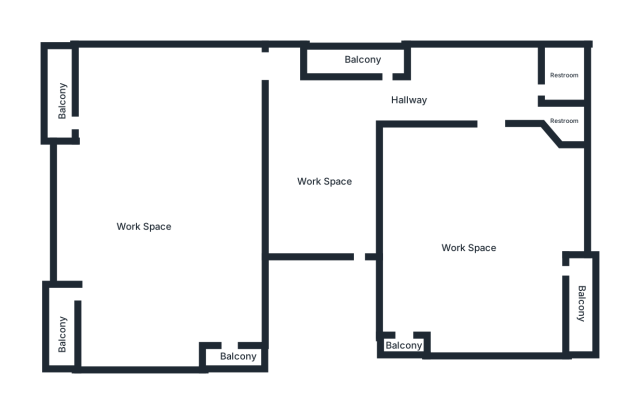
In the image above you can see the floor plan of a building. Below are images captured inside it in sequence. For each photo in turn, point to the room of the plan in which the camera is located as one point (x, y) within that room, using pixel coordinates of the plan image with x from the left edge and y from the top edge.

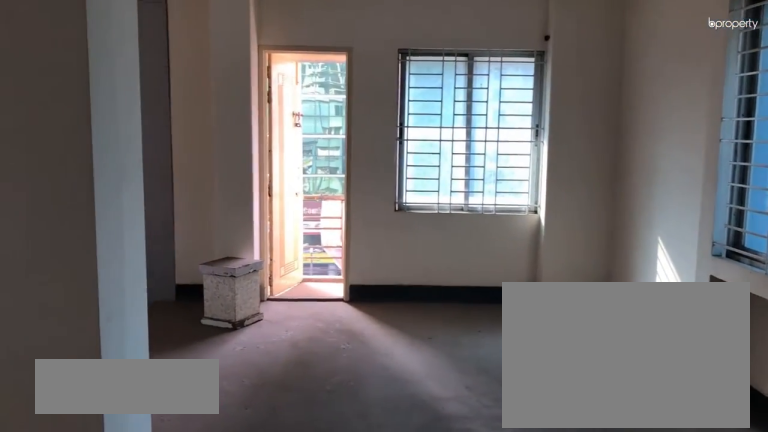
(143, 229)
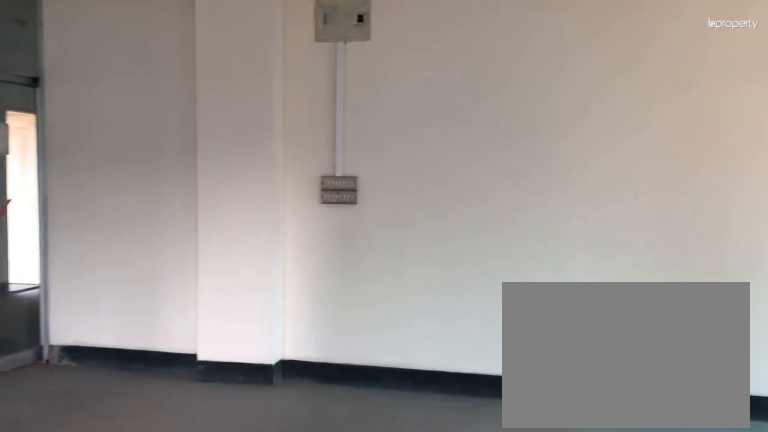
(144, 228)
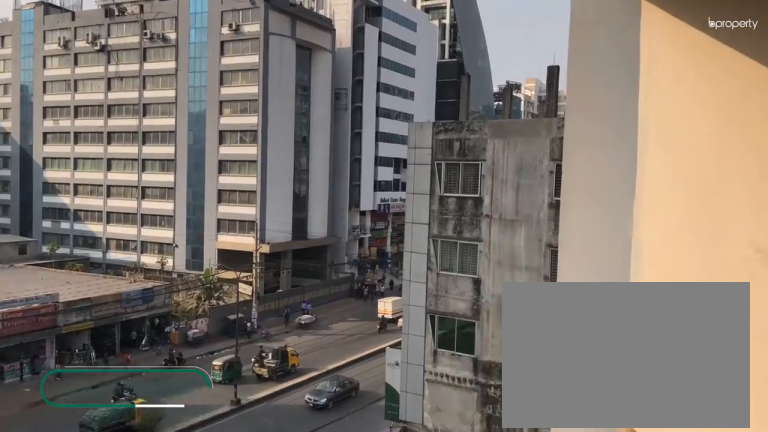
(59, 98)
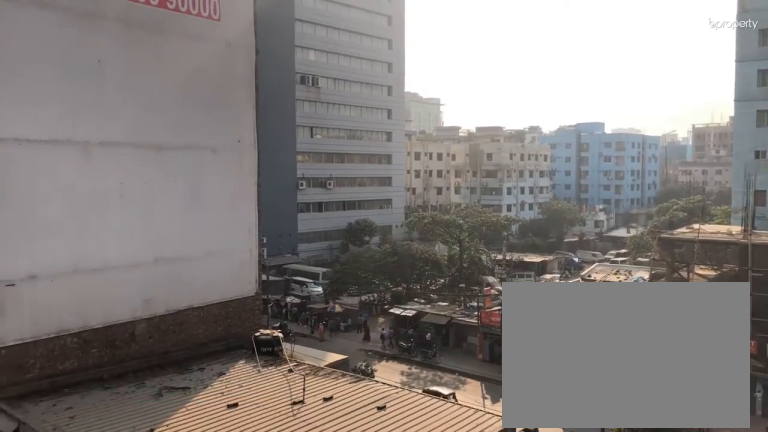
(65, 322)
